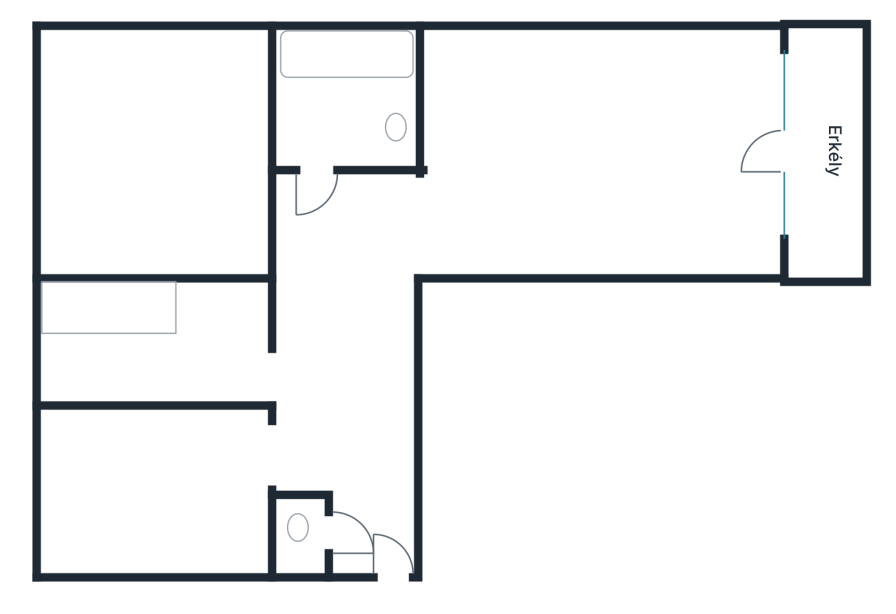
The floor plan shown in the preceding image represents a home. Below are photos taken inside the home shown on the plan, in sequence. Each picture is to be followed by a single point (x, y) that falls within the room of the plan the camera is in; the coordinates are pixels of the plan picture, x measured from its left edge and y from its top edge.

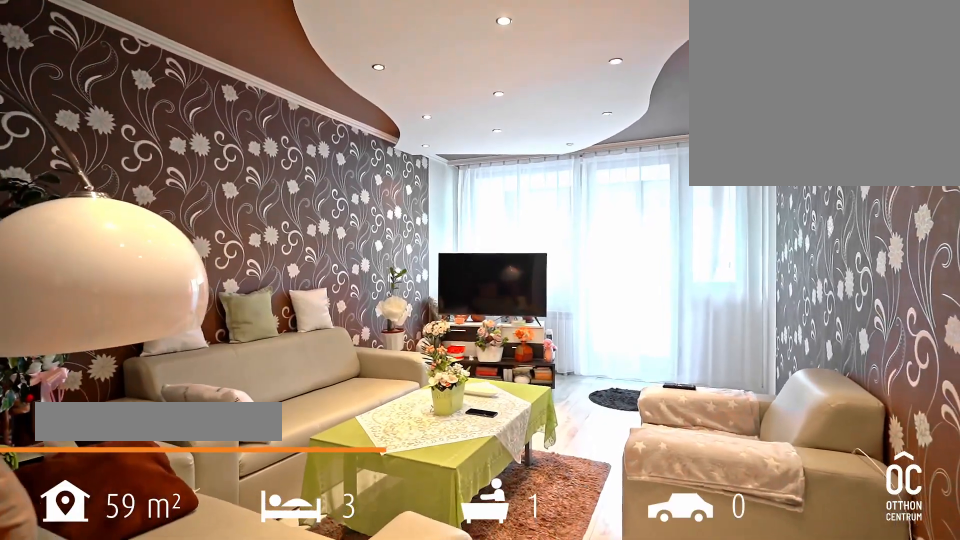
(690, 151)
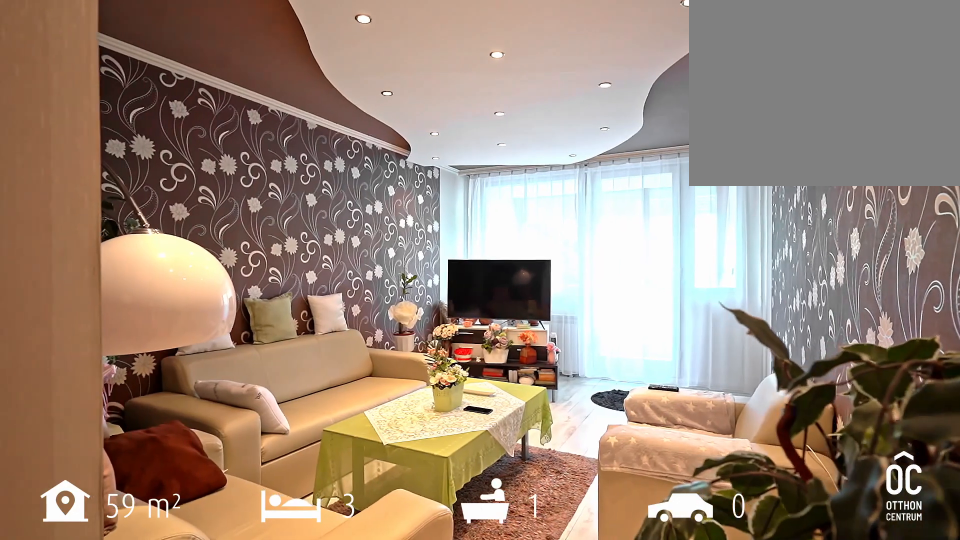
(690, 151)
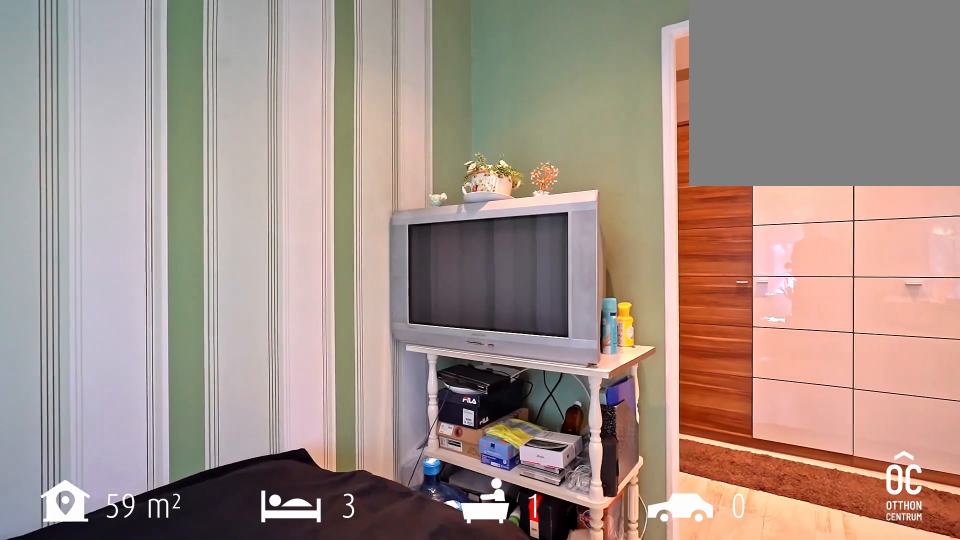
(146, 330)
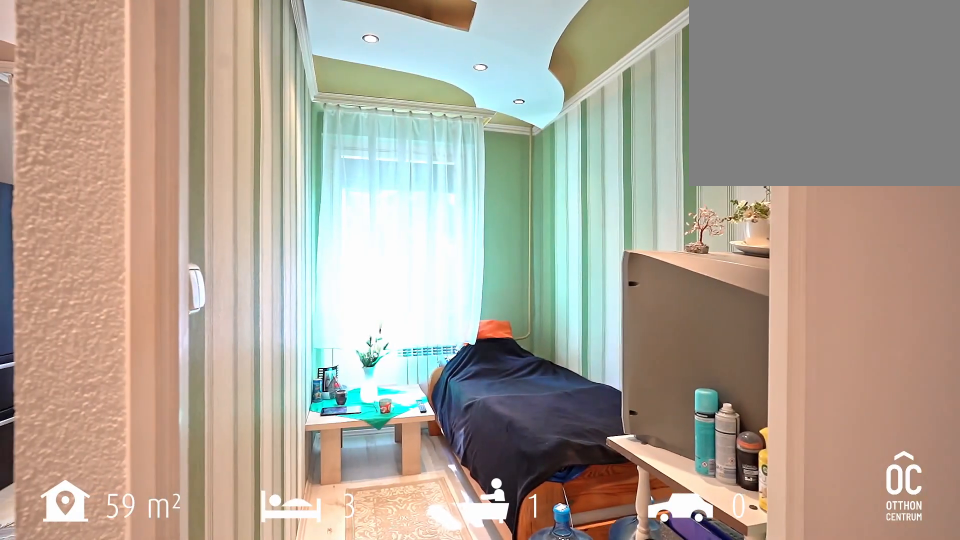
(146, 330)
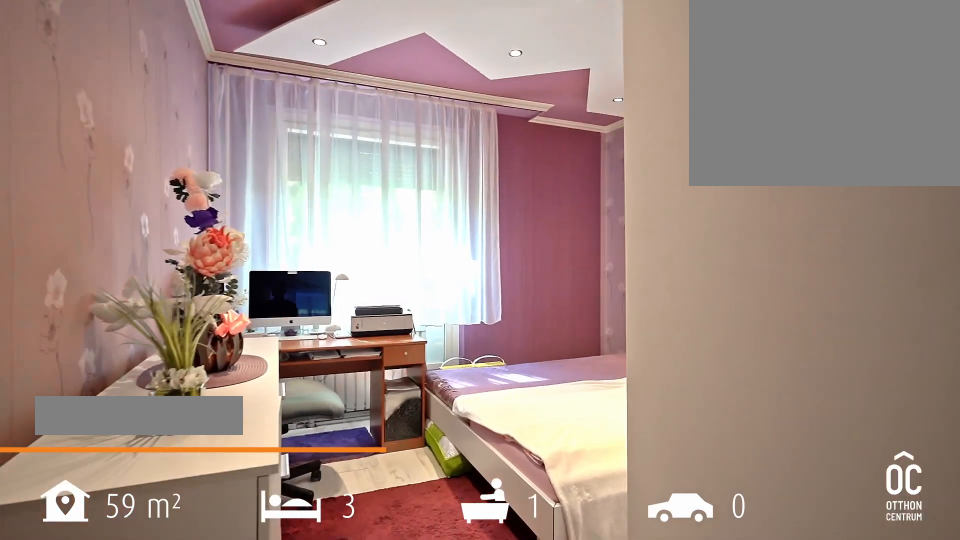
(179, 148)
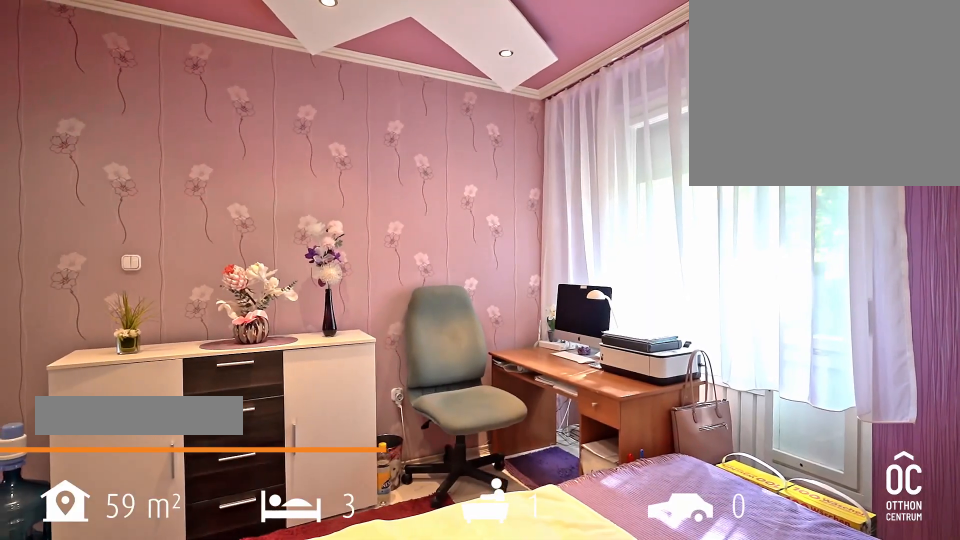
(179, 148)
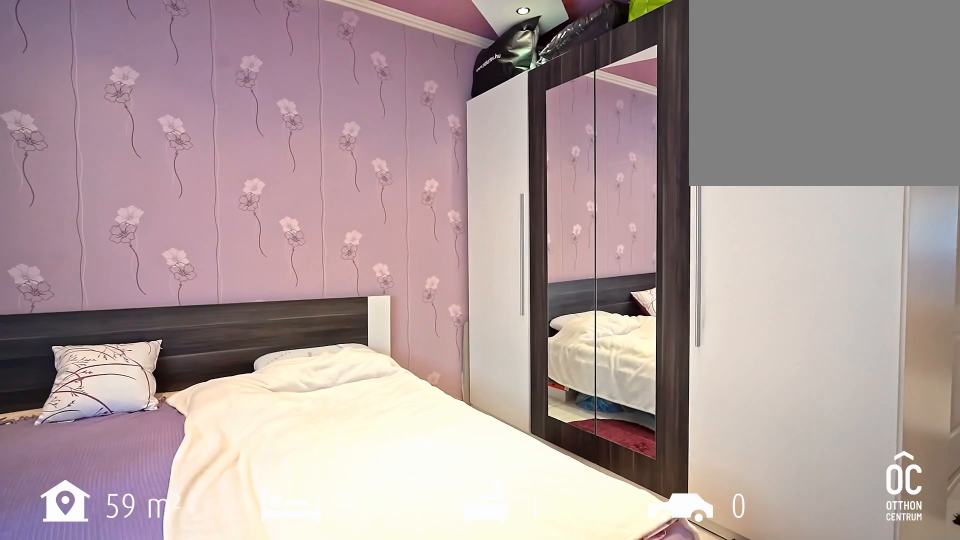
(179, 148)
